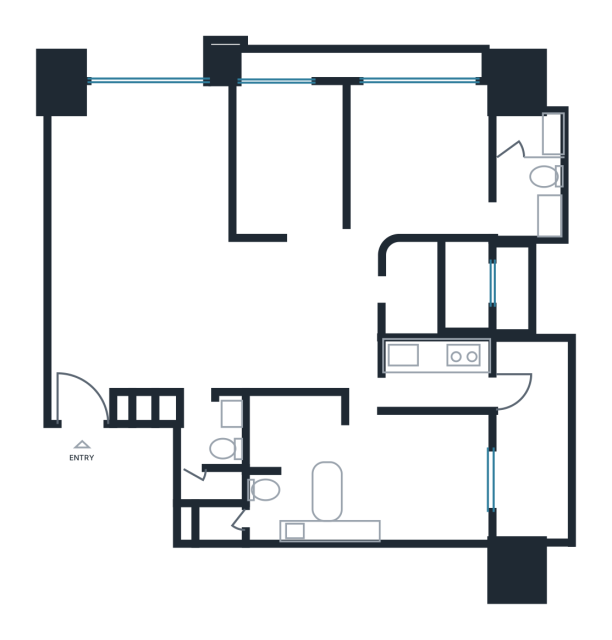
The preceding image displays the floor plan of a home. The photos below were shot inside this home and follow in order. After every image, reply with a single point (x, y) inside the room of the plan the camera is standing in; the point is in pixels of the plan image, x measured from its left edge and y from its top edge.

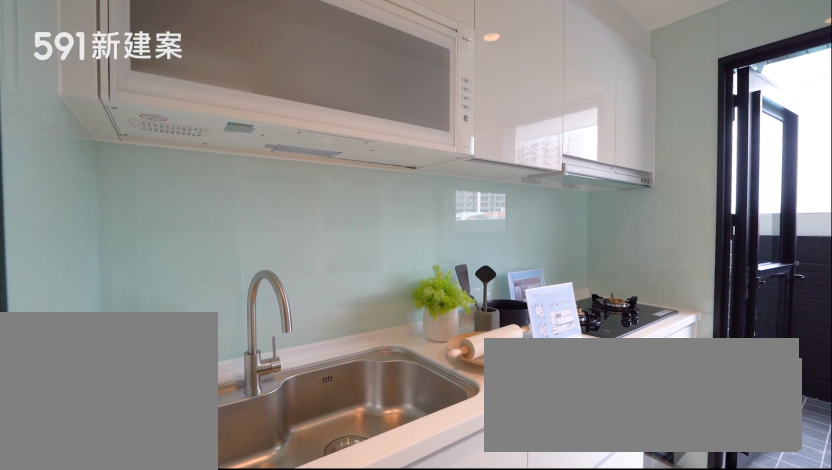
(437, 380)
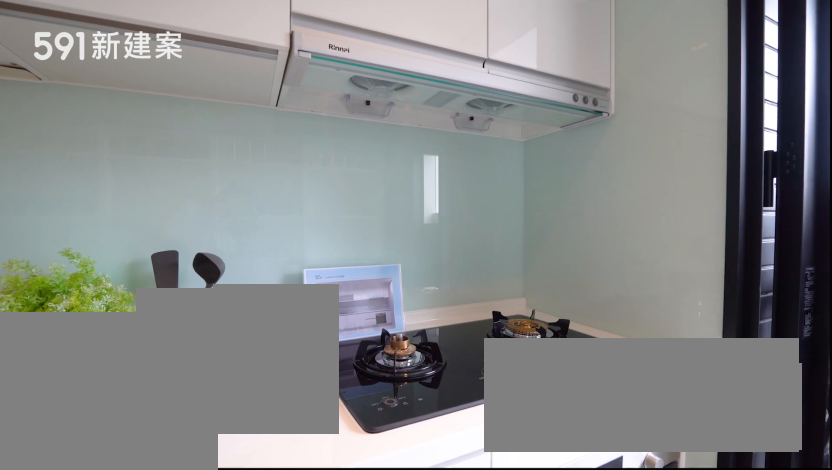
(437, 380)
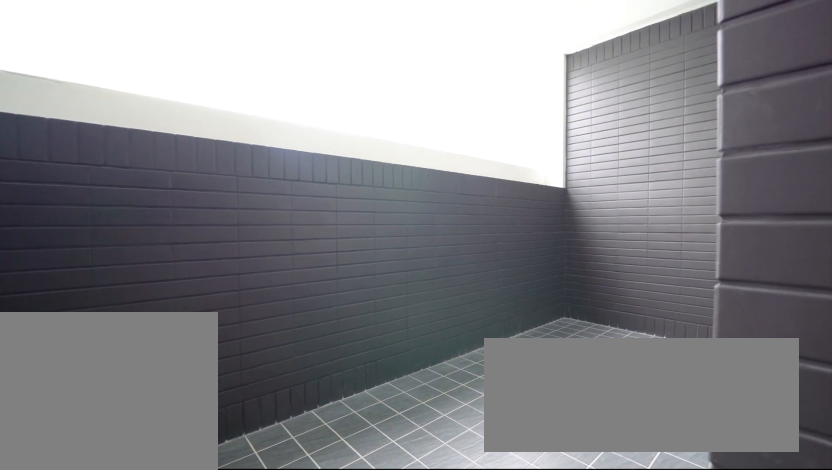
(530, 445)
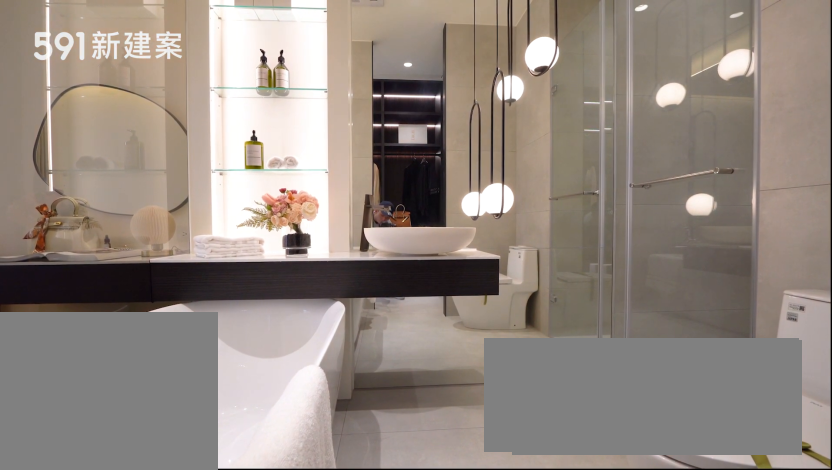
(297, 504)
